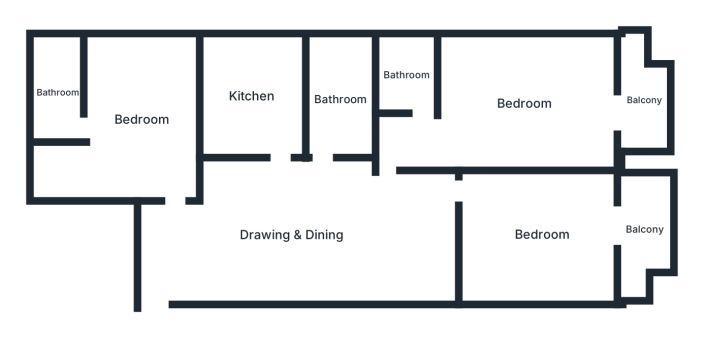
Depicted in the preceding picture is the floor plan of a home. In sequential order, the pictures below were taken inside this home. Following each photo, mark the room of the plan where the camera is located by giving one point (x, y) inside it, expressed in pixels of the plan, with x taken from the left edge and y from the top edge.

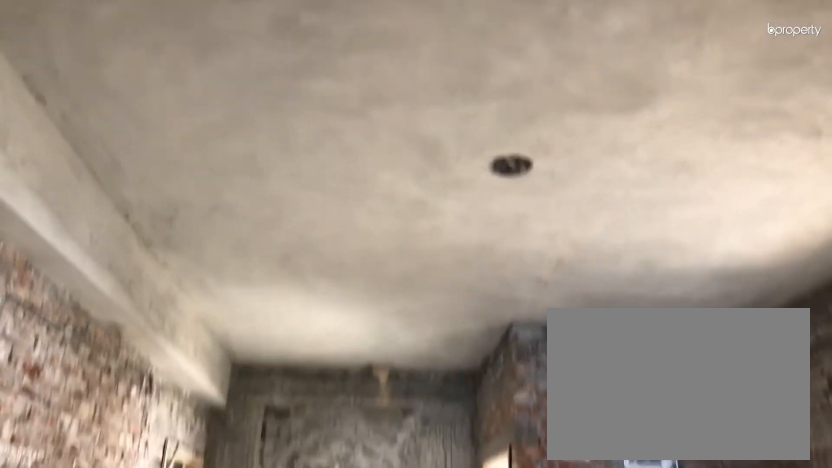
(290, 235)
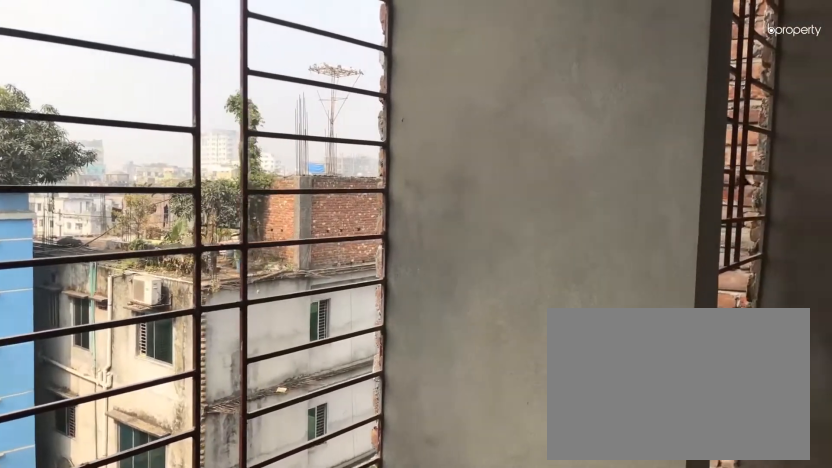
(643, 227)
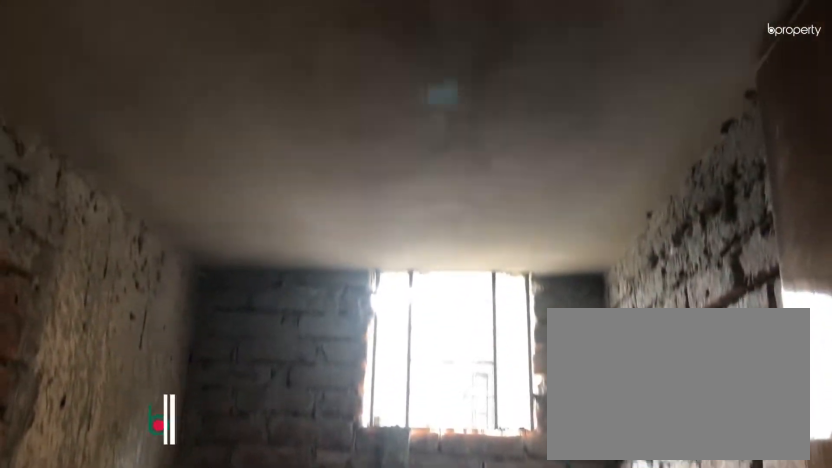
(406, 75)
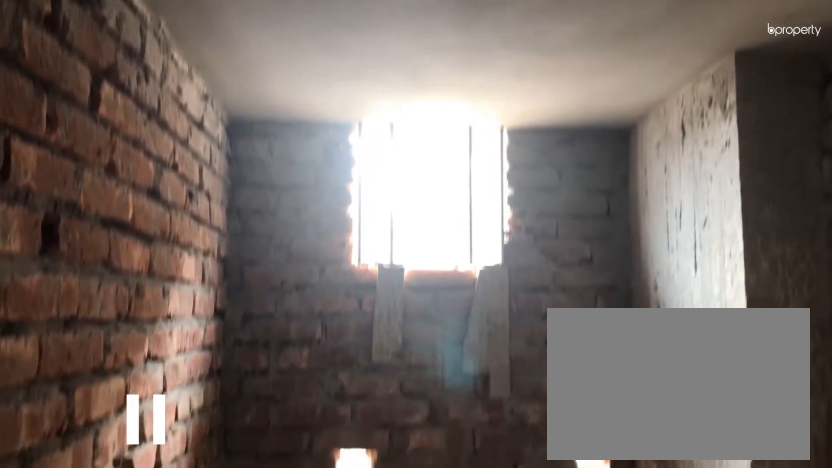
(340, 98)
